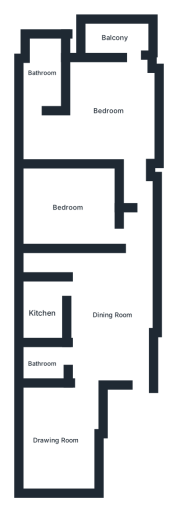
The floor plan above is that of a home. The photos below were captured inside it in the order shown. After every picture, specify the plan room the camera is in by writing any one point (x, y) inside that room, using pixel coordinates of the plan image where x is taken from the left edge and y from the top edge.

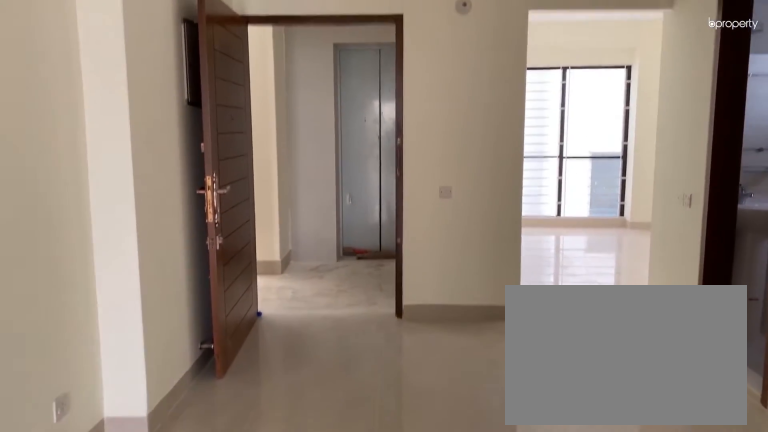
(112, 310)
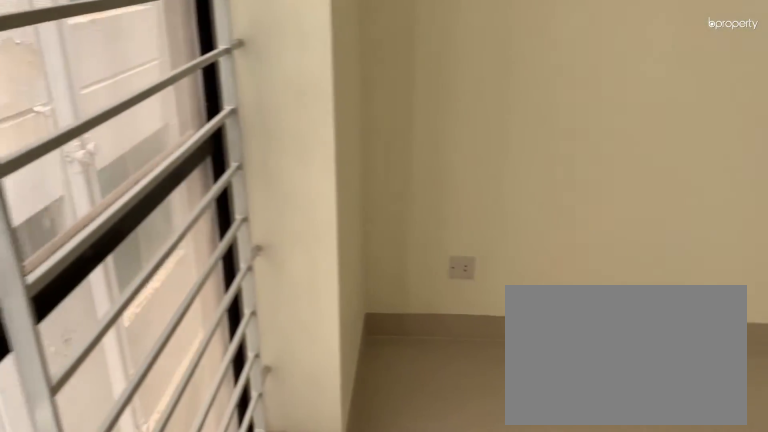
(56, 440)
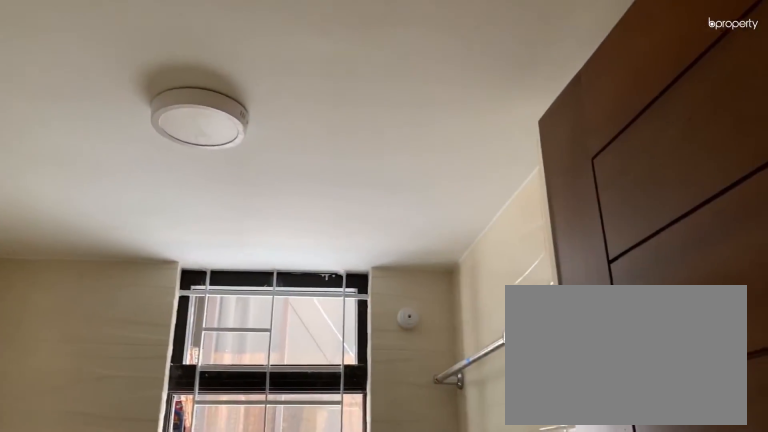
(43, 362)
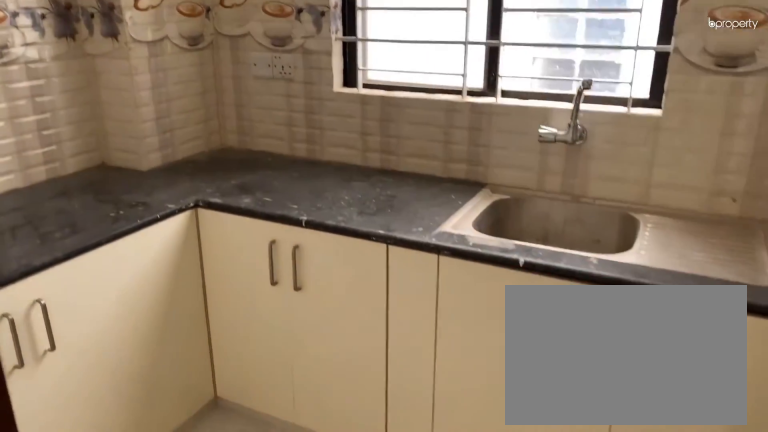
(42, 310)
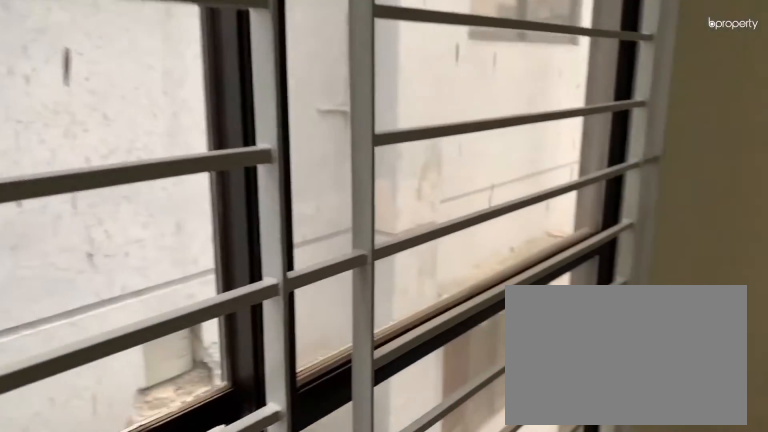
(68, 207)
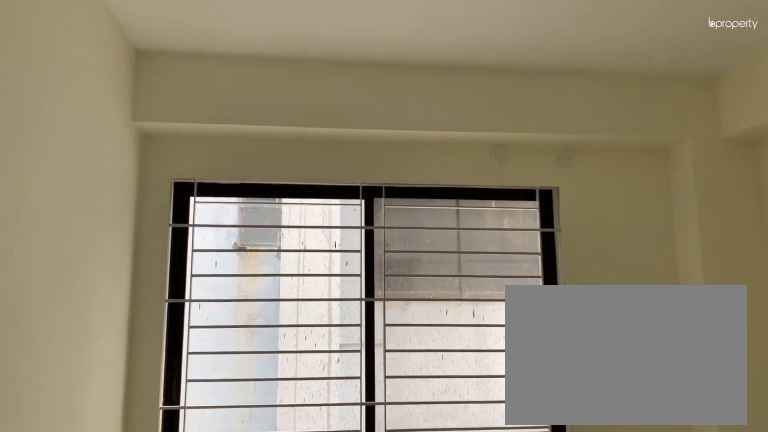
(68, 207)
